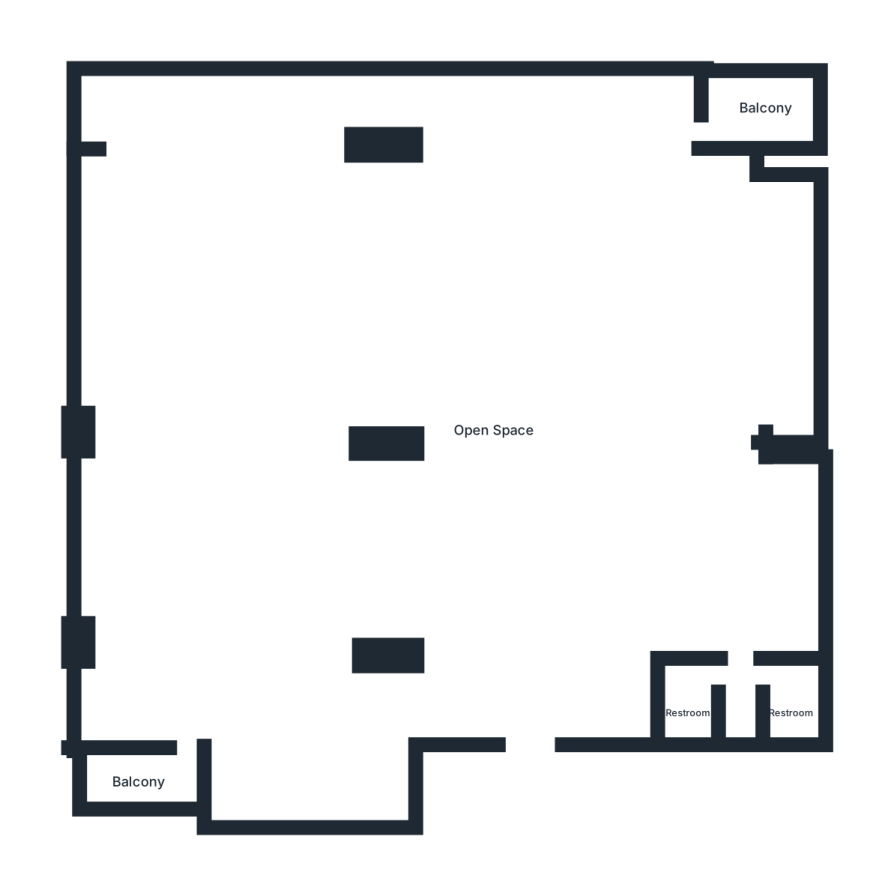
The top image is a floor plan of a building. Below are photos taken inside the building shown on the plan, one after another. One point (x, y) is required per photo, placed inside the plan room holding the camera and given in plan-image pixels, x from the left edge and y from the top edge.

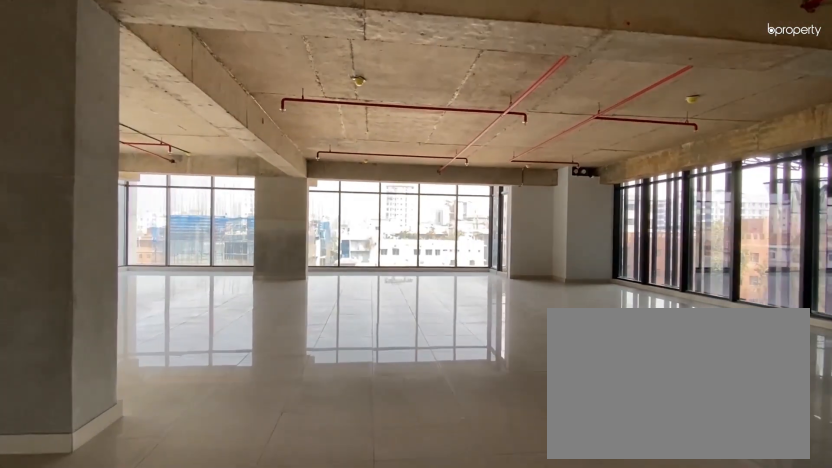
(496, 447)
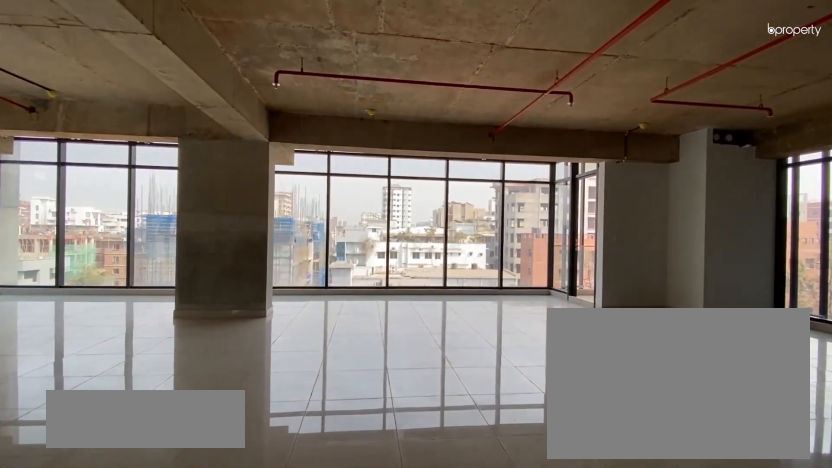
(494, 219)
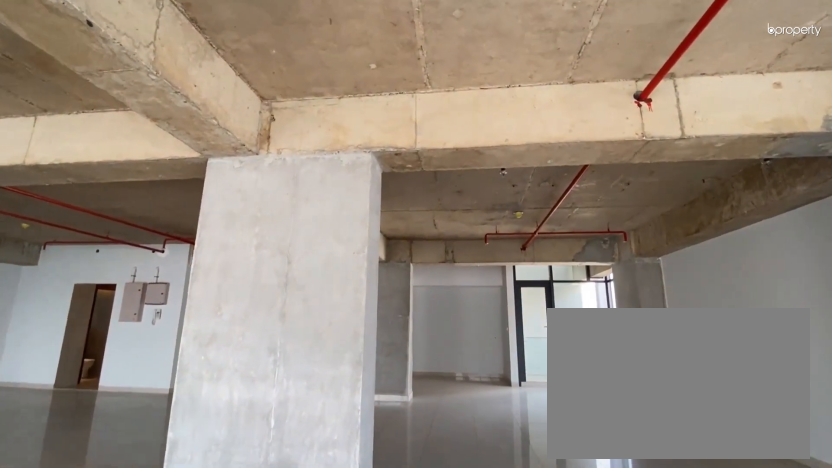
(263, 625)
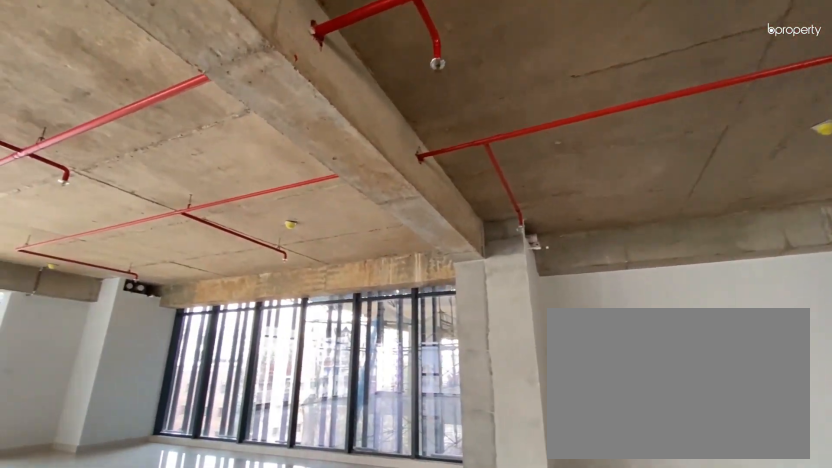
(263, 625)
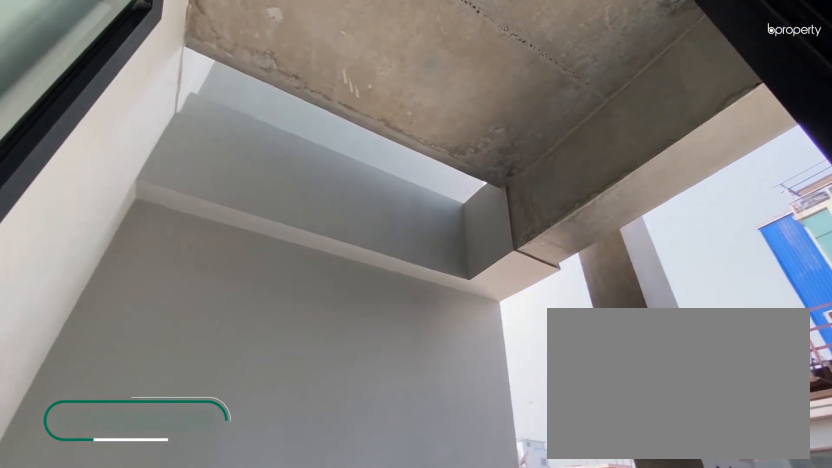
(137, 781)
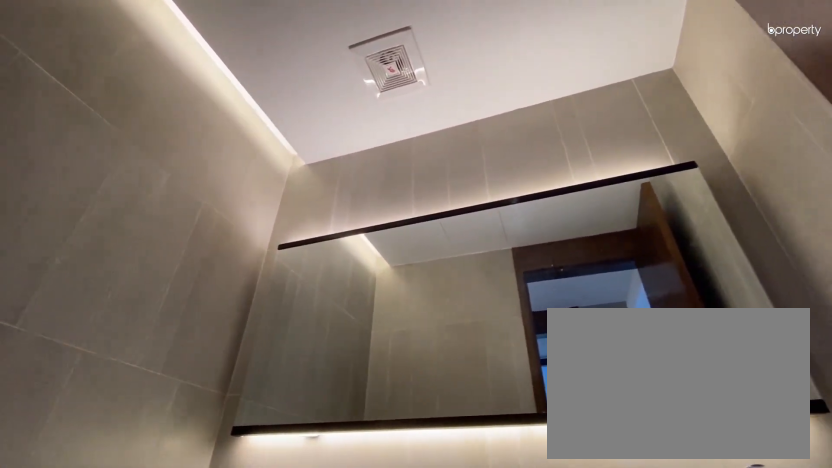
(686, 710)
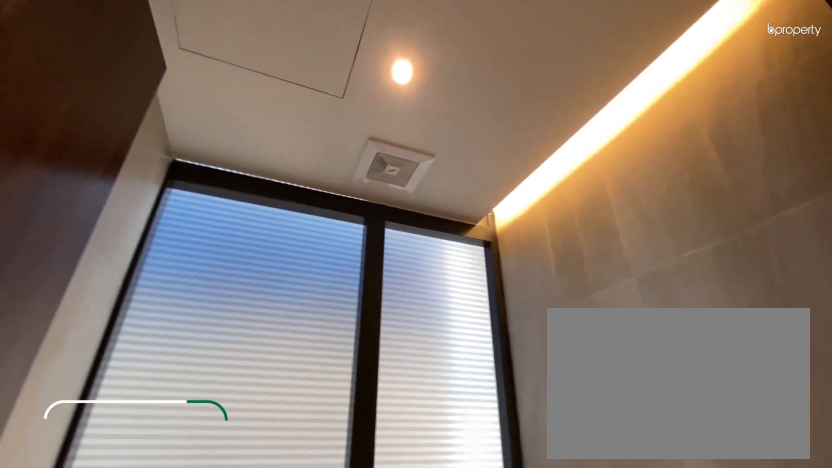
(788, 713)
